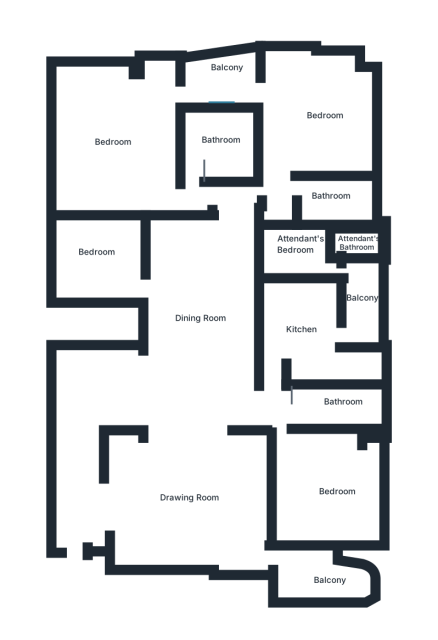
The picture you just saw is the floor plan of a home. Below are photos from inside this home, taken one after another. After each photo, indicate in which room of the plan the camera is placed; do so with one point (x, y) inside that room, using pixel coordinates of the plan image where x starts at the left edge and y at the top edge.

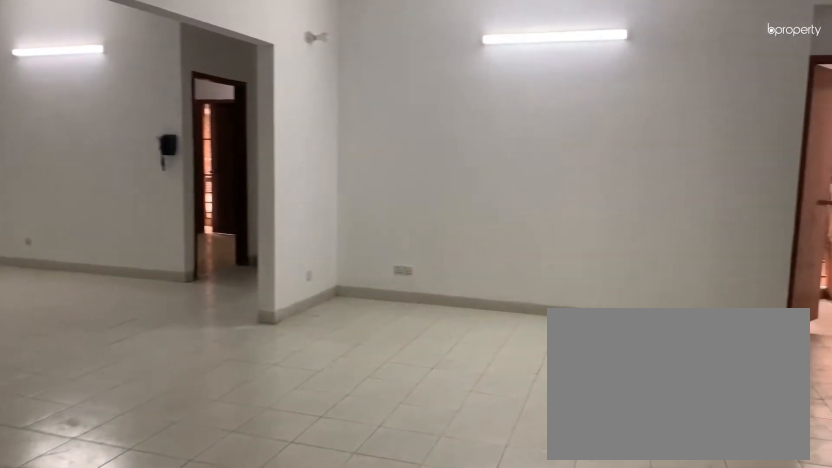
(192, 509)
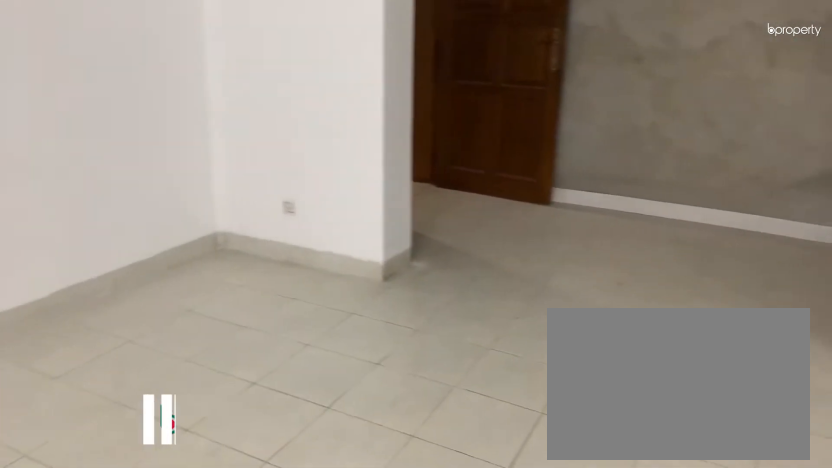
(192, 509)
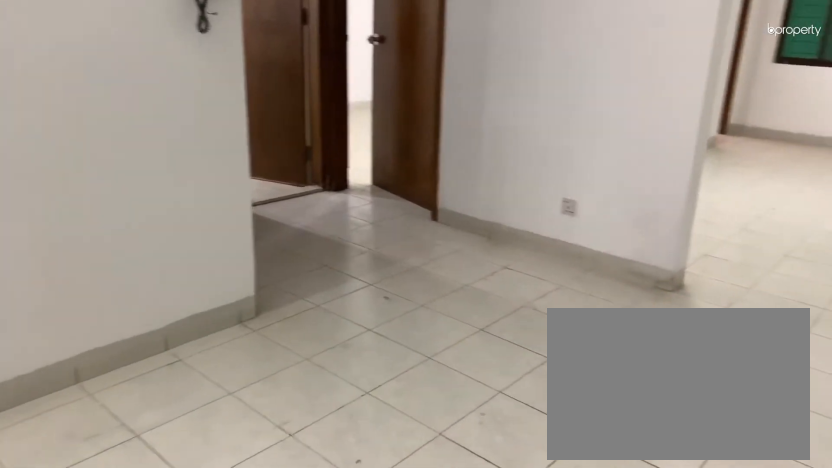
(200, 307)
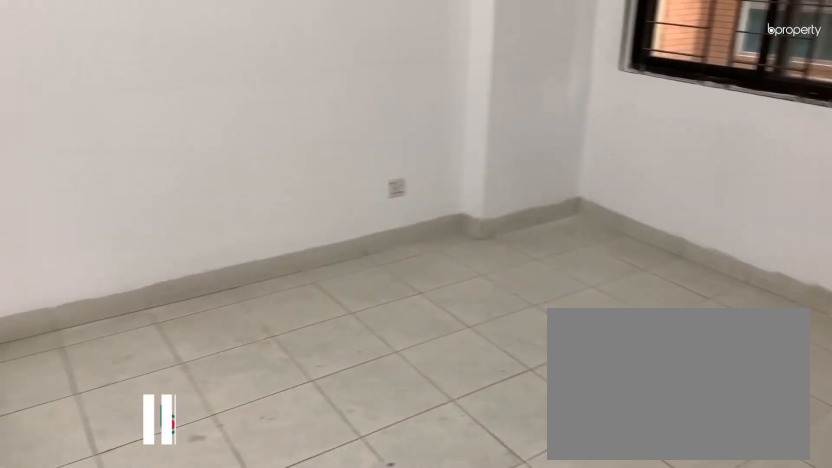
(323, 492)
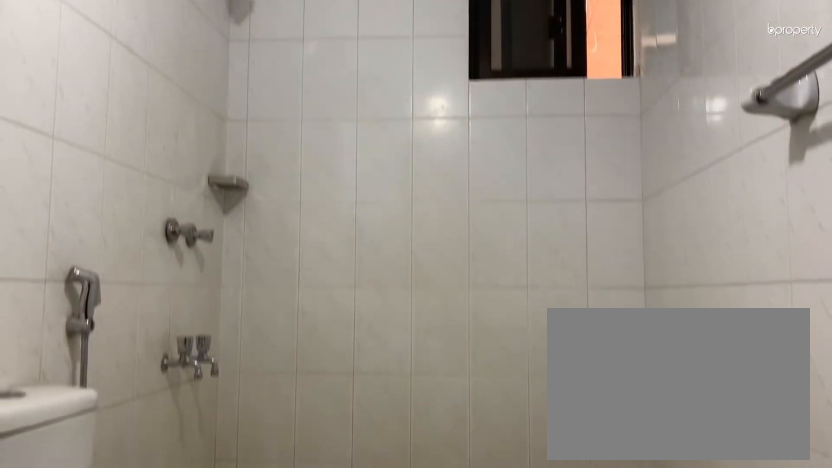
(322, 414)
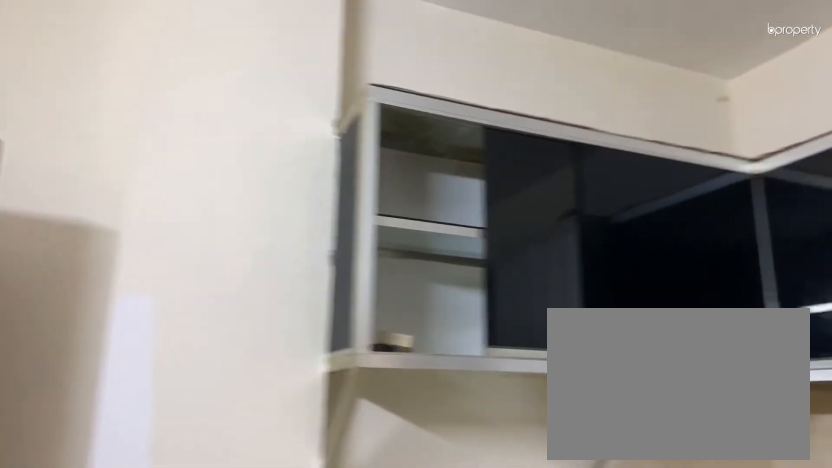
(300, 324)
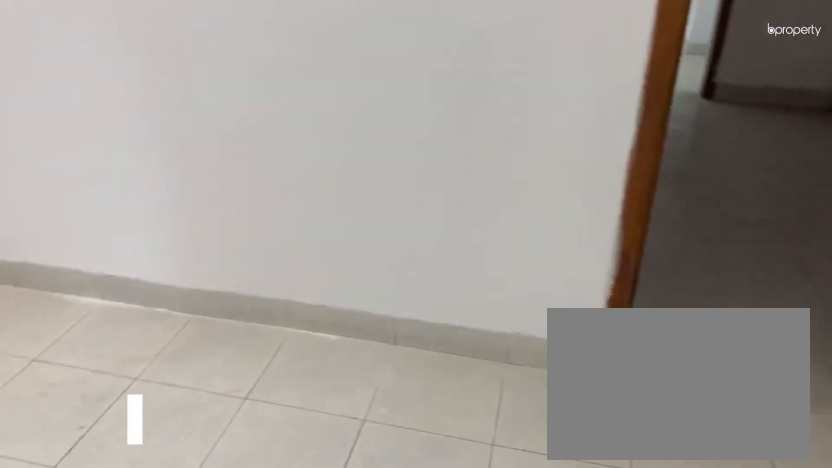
(304, 121)
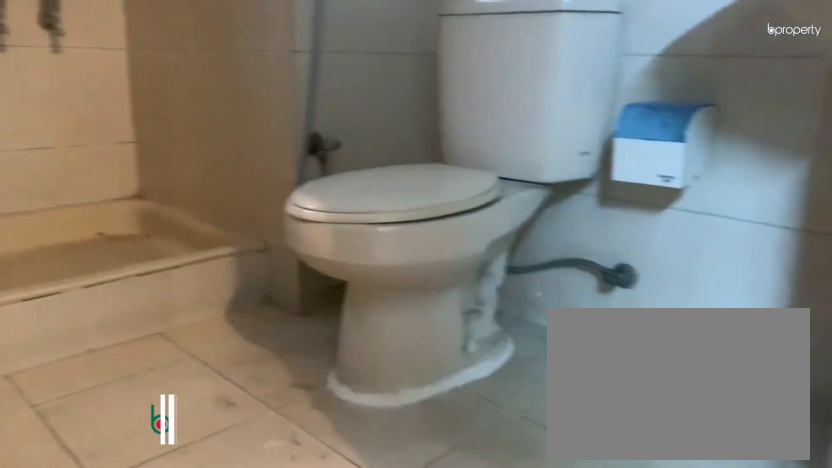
(337, 193)
